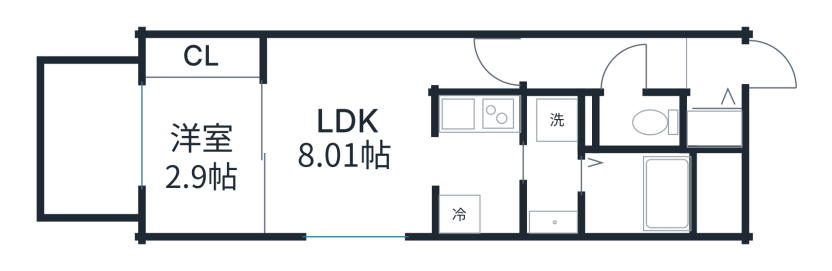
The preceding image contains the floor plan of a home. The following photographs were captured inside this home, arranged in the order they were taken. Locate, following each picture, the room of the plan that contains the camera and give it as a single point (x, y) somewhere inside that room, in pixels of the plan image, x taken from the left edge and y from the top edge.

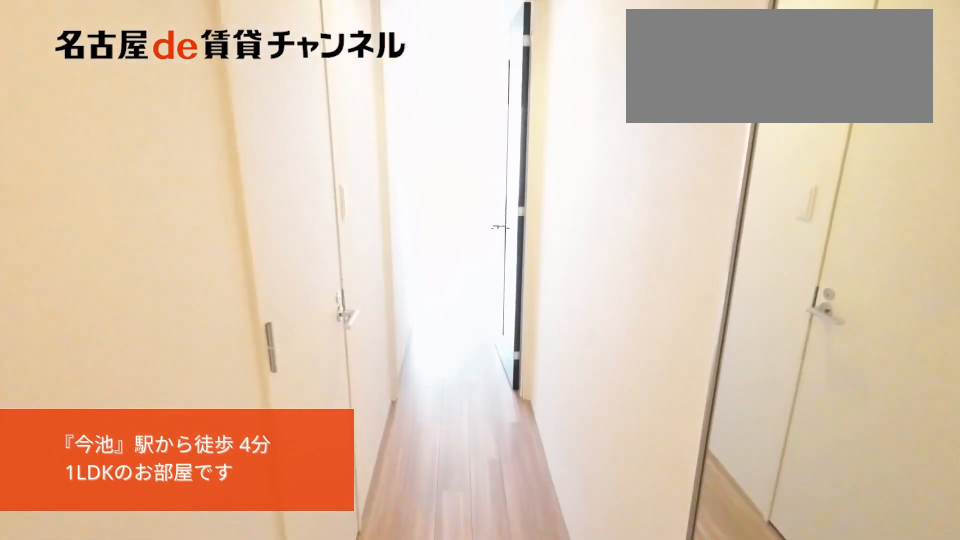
(714, 71)
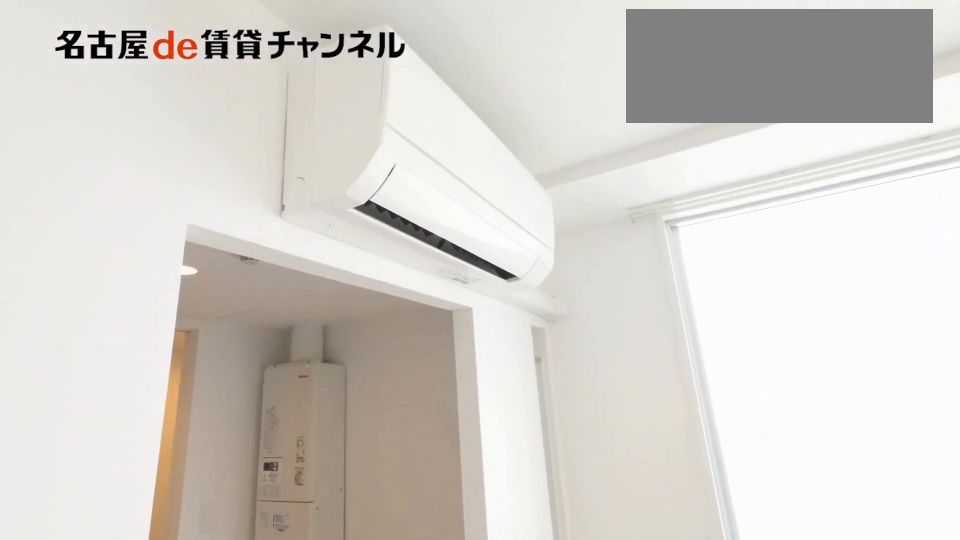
(362, 125)
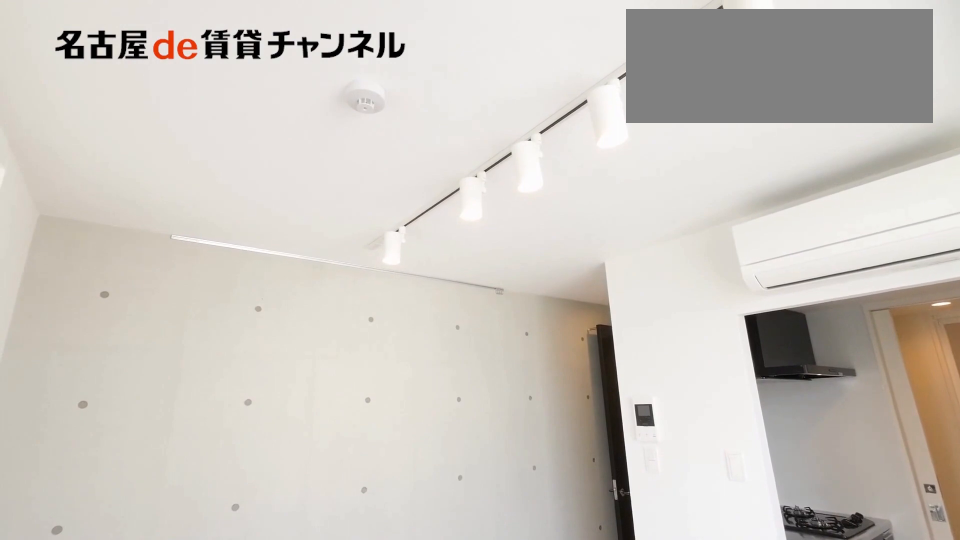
(362, 125)
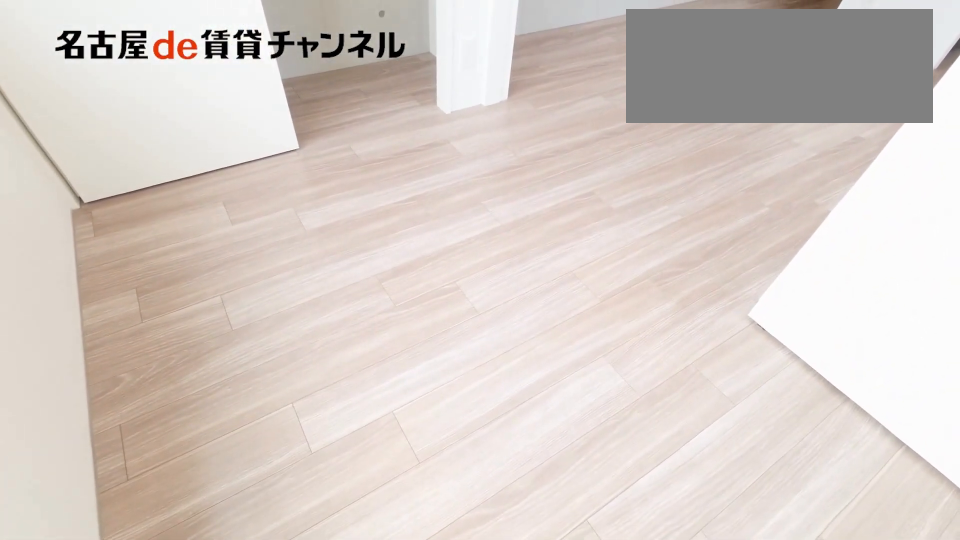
(200, 157)
